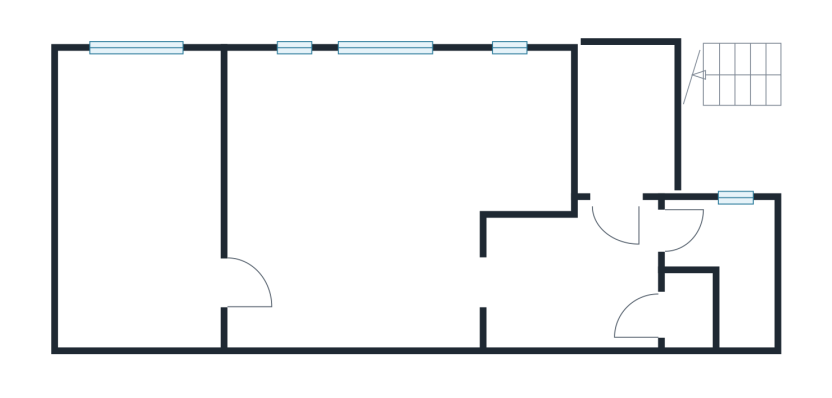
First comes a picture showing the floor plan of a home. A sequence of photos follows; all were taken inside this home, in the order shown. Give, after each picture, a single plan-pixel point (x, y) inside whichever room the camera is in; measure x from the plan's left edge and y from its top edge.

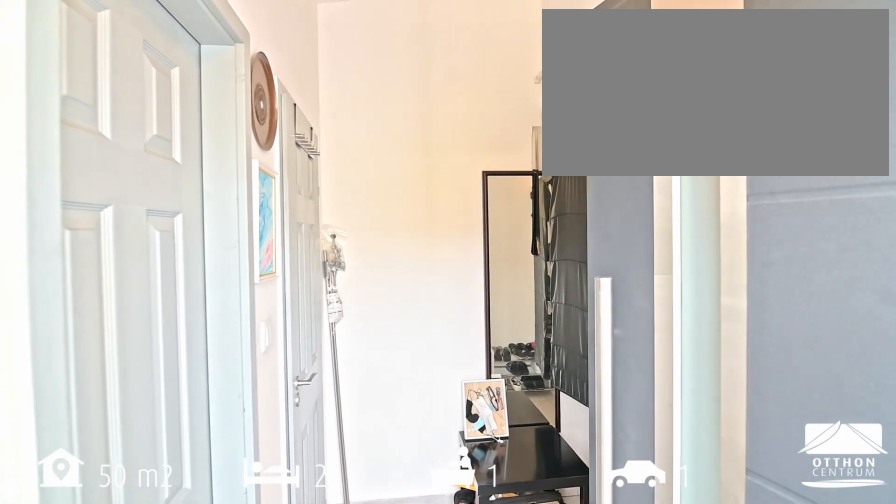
(571, 277)
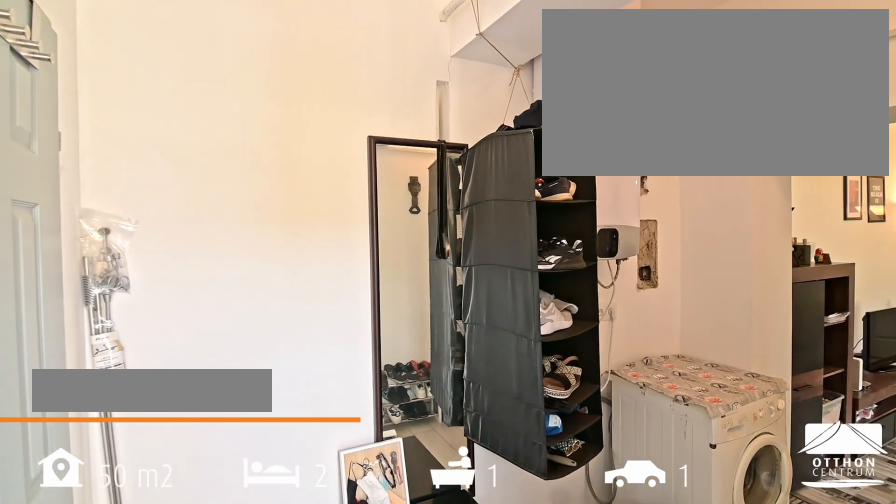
(571, 277)
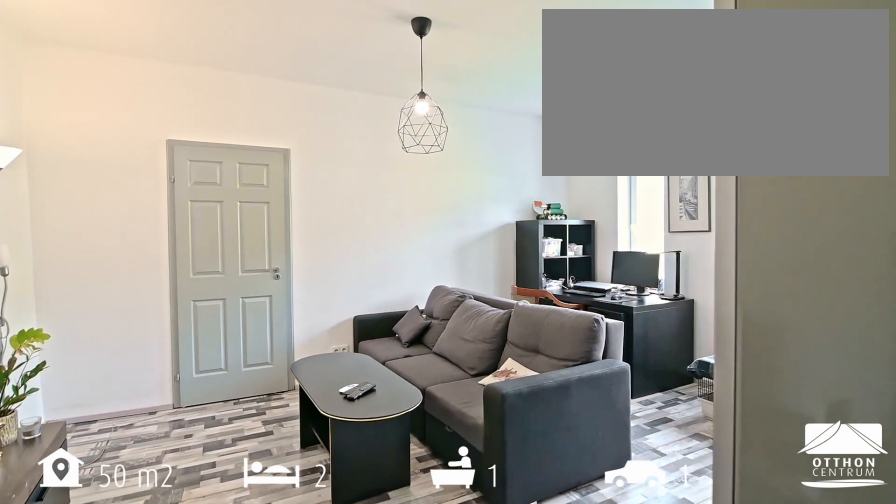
(354, 194)
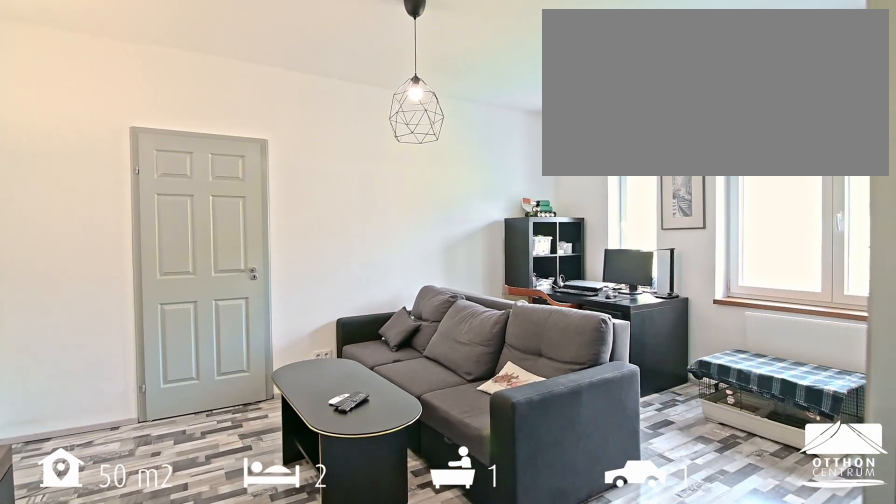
(354, 194)
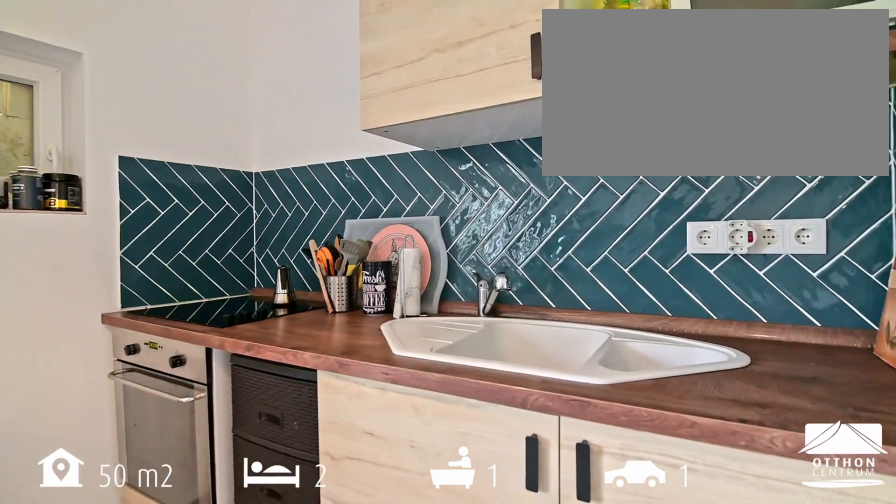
(518, 129)
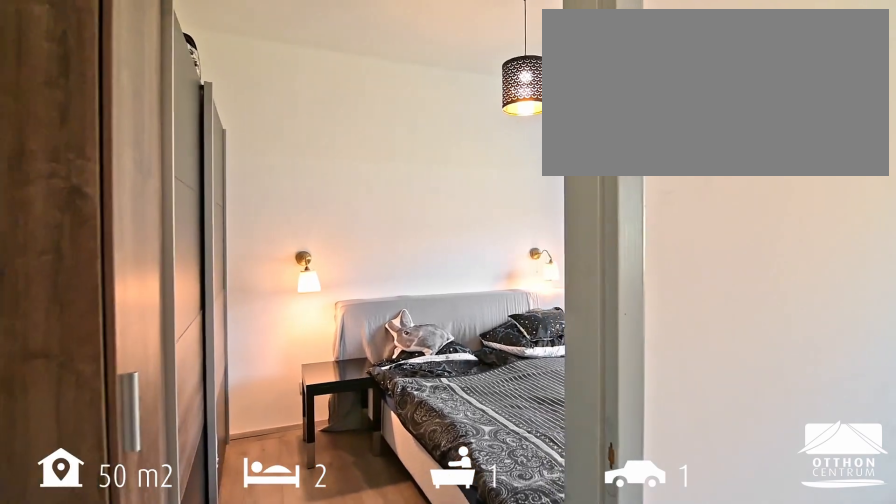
(140, 197)
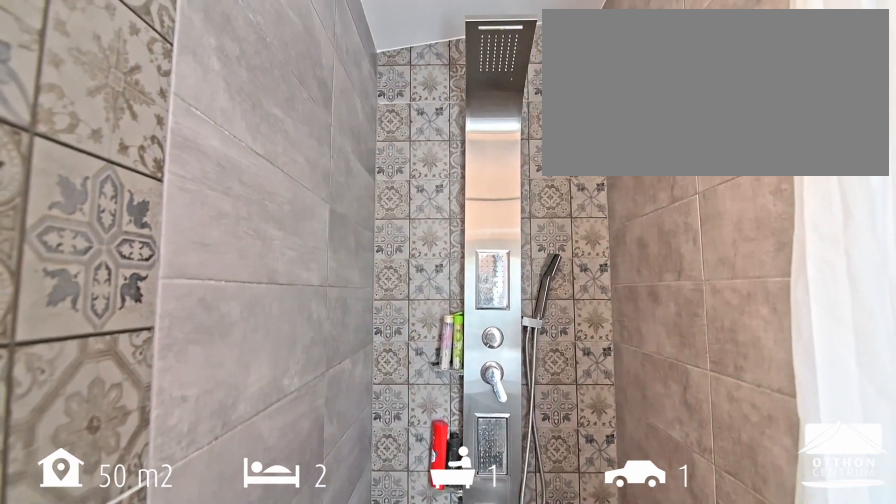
(737, 243)
